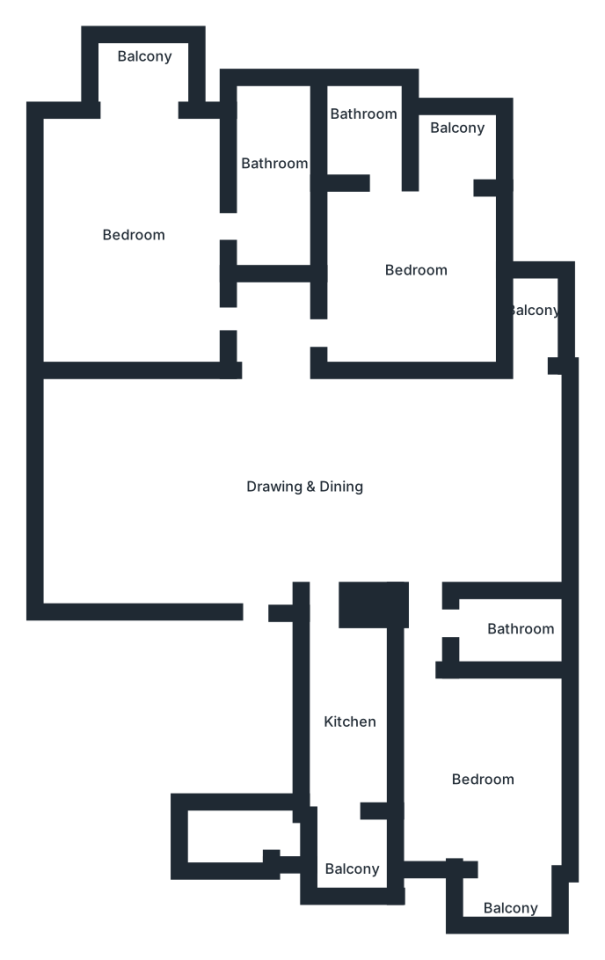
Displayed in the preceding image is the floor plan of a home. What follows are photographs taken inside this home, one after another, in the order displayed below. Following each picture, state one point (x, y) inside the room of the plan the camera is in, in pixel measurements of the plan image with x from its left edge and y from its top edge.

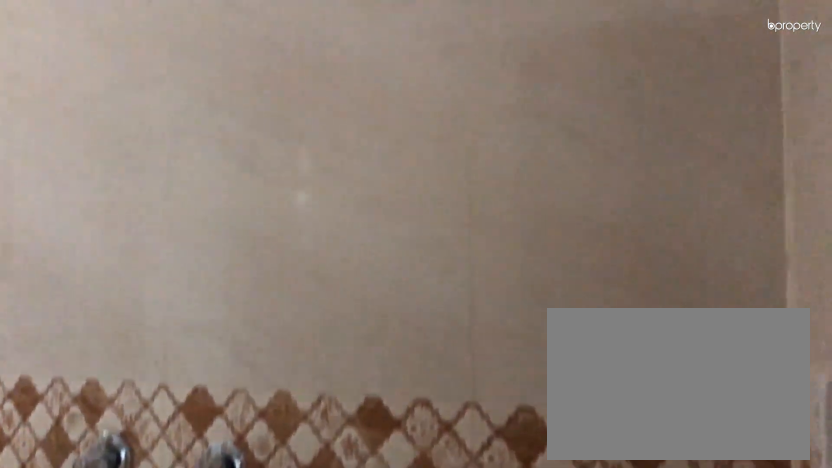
(499, 623)
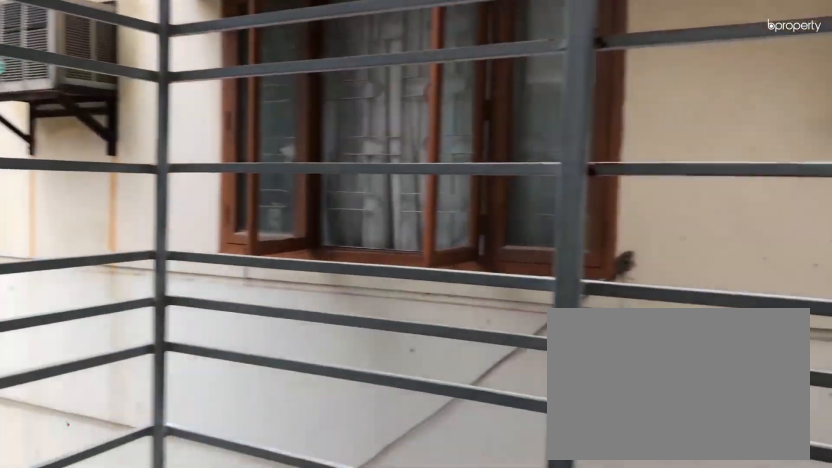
(530, 306)
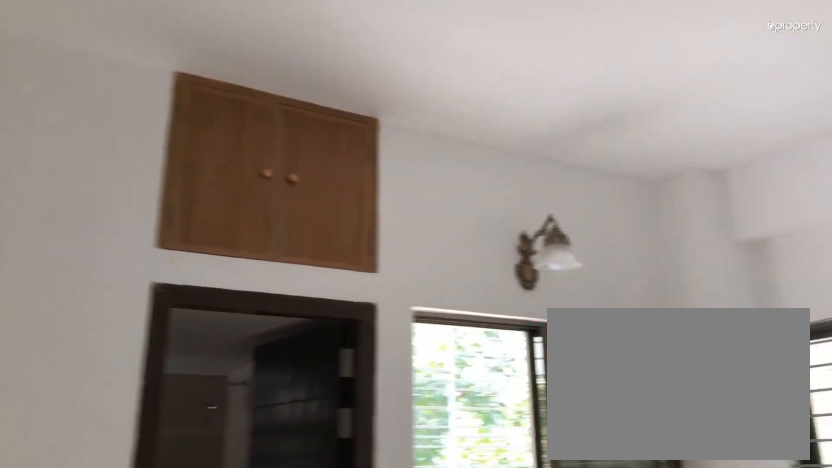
(405, 268)
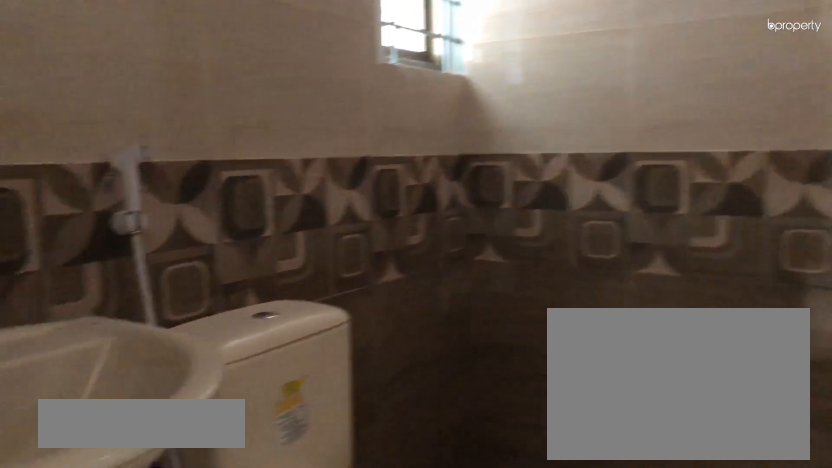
(361, 119)
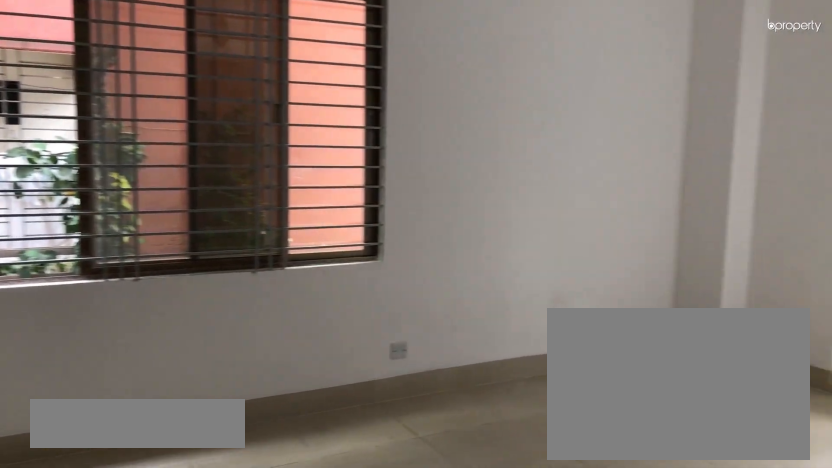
(130, 213)
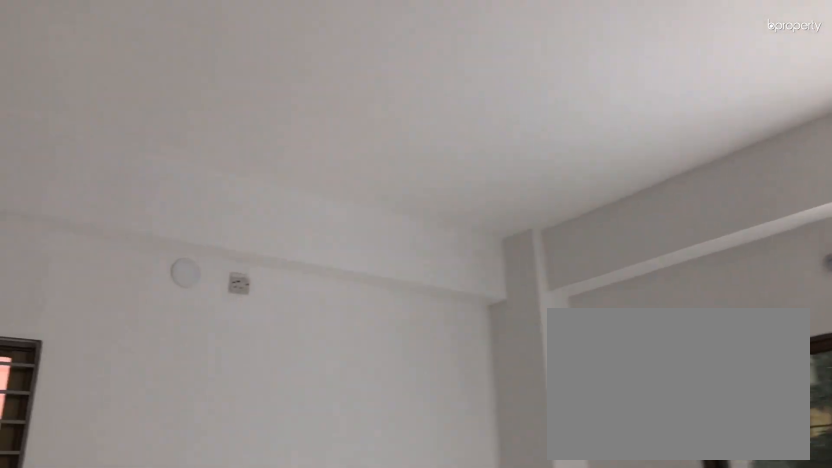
(130, 213)
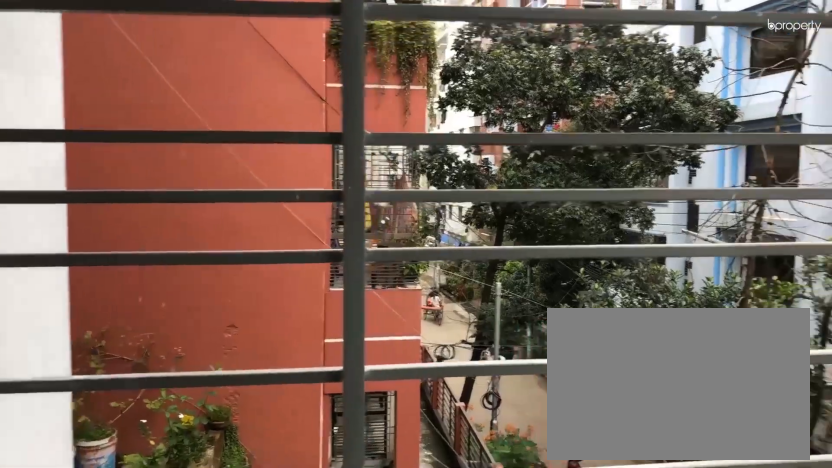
(139, 60)
